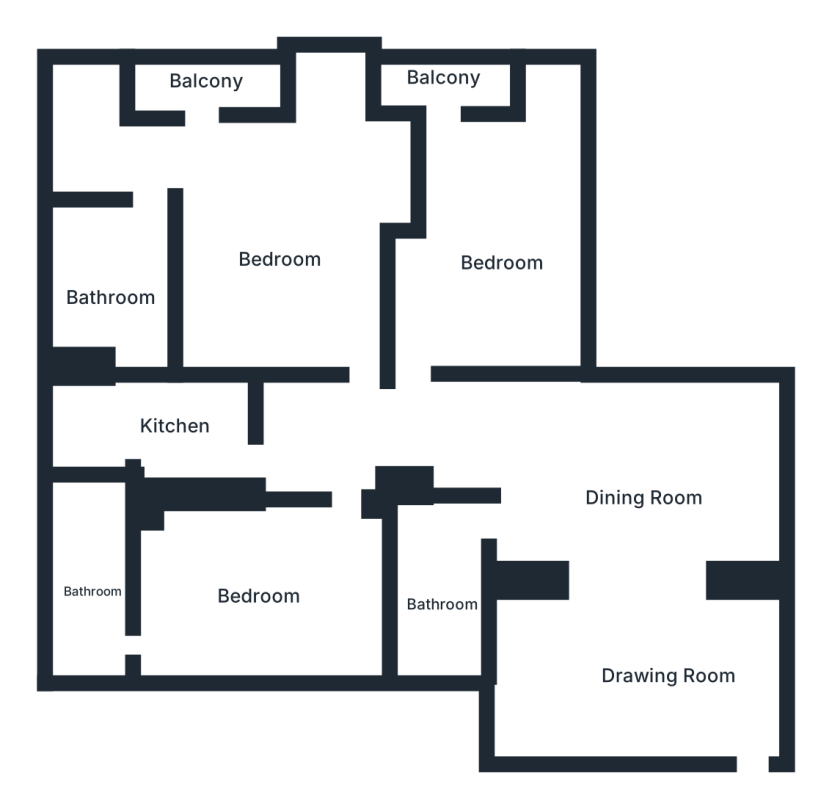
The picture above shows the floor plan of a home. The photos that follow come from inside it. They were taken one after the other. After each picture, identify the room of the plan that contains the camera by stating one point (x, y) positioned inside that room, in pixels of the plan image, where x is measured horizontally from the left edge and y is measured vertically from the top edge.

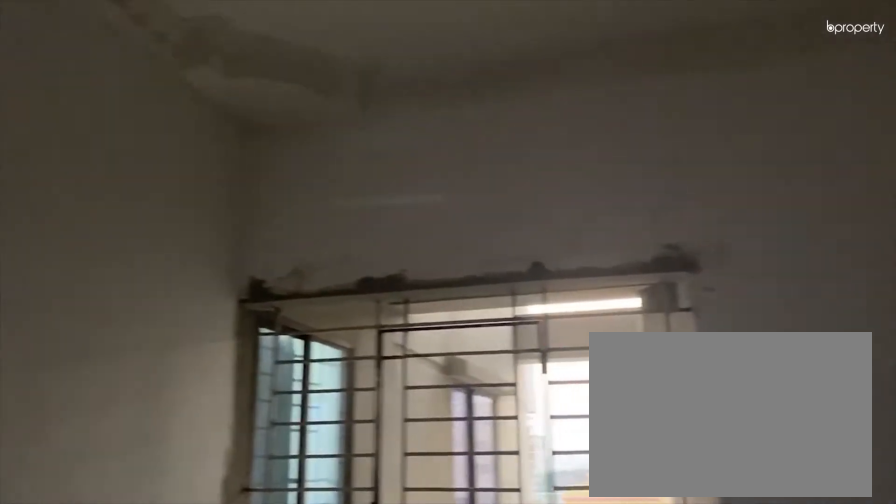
(649, 657)
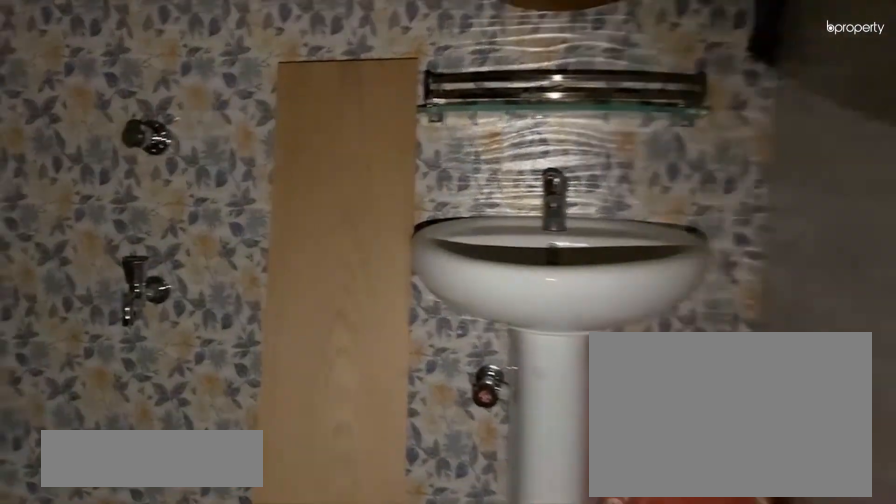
(445, 599)
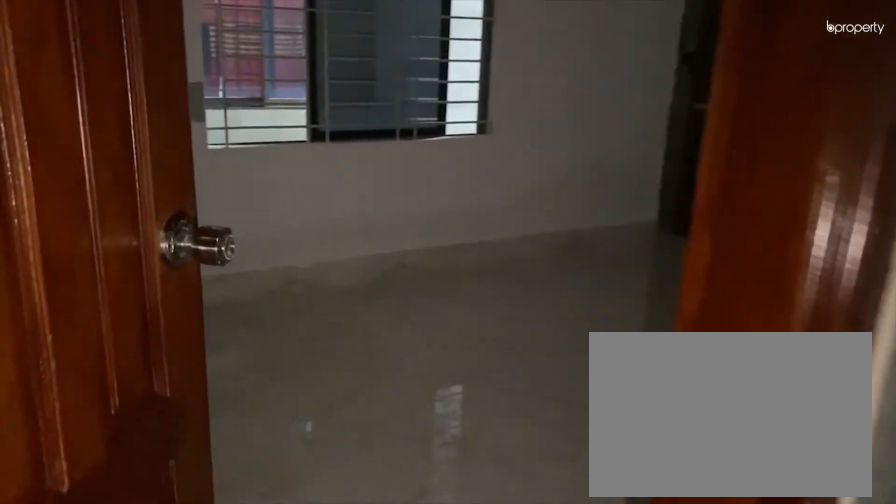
(353, 561)
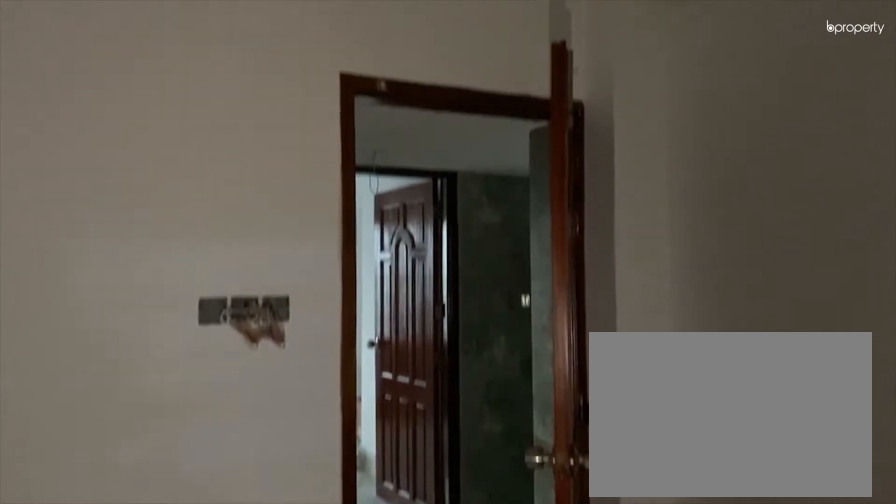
(261, 599)
